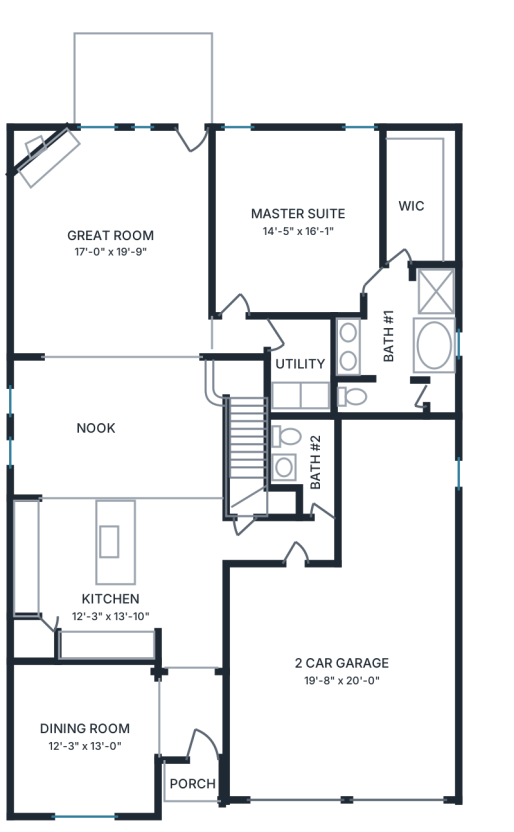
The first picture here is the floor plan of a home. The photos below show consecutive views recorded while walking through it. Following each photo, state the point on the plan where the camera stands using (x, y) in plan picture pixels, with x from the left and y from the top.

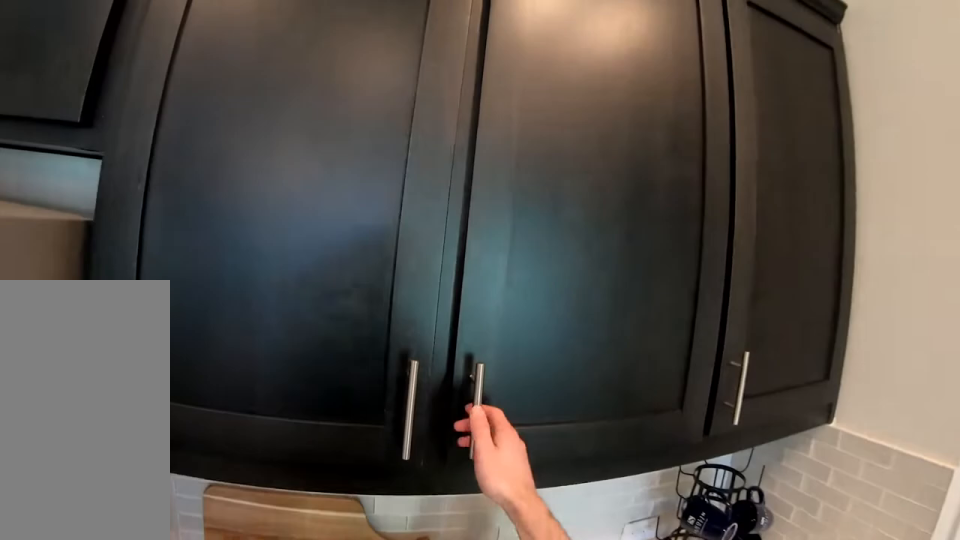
(149, 624)
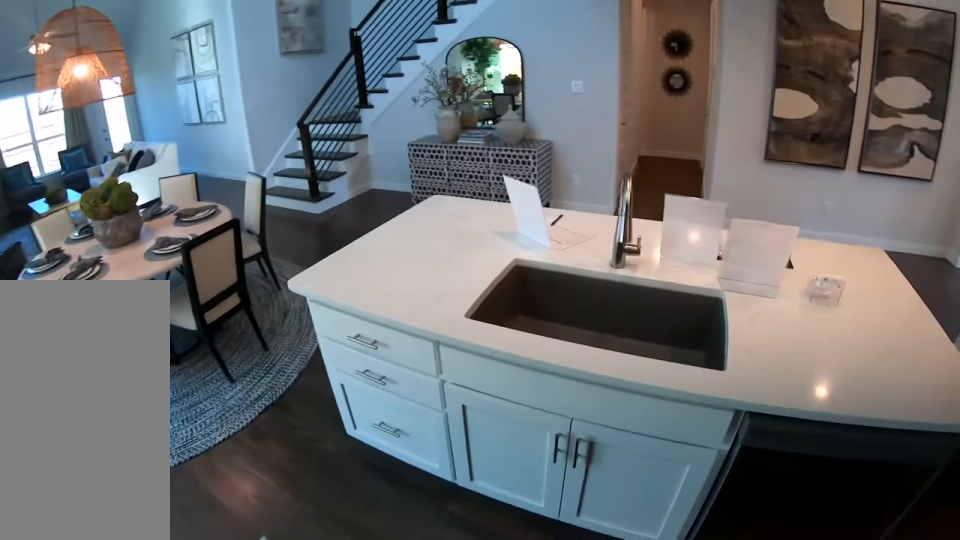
(77, 589)
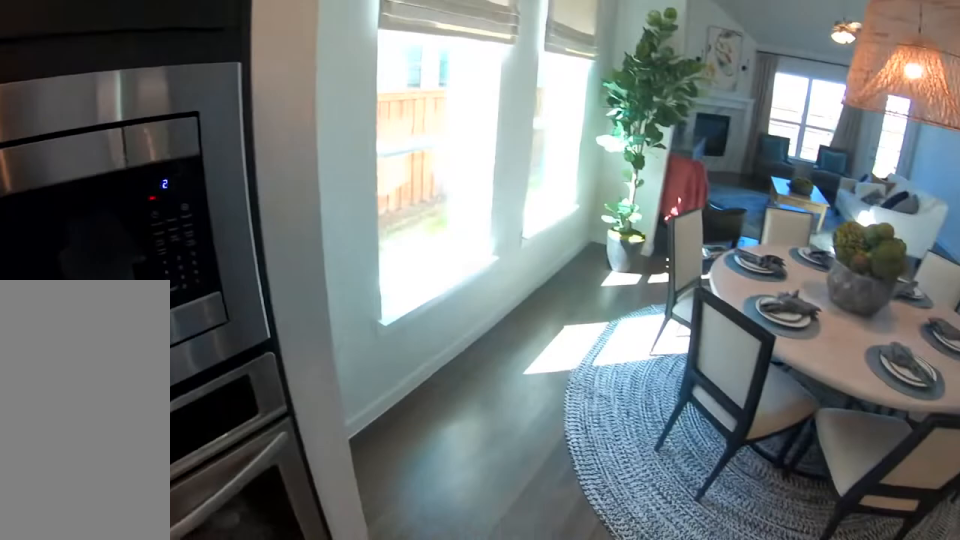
(77, 532)
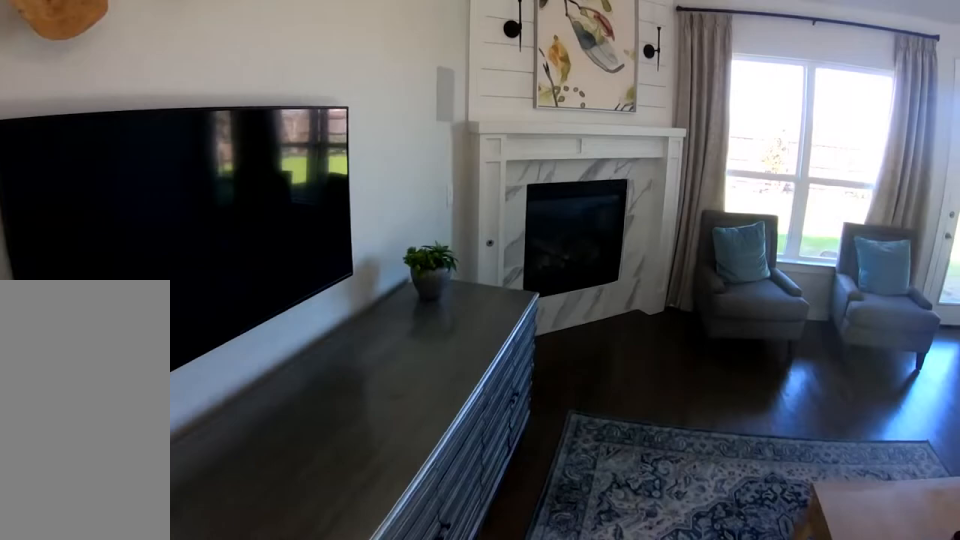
(57, 291)
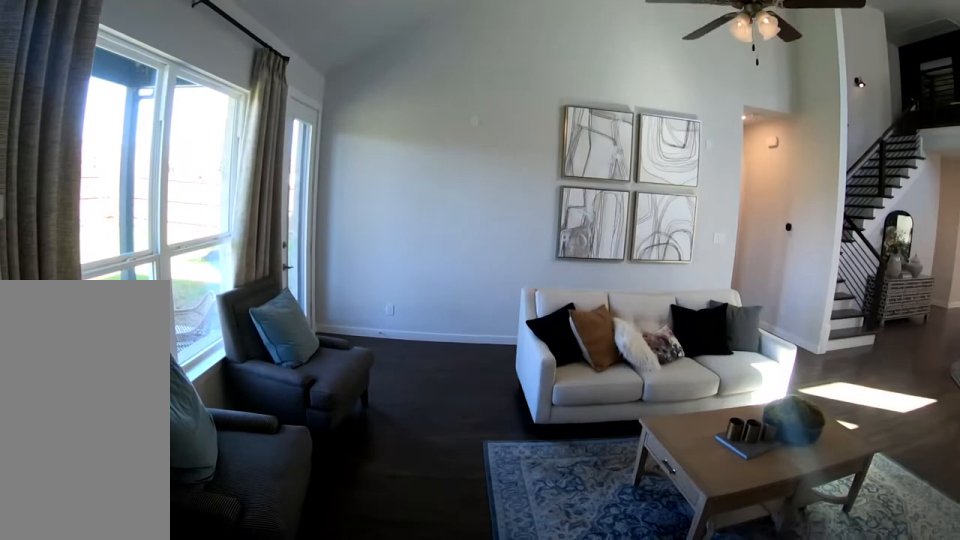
(57, 177)
